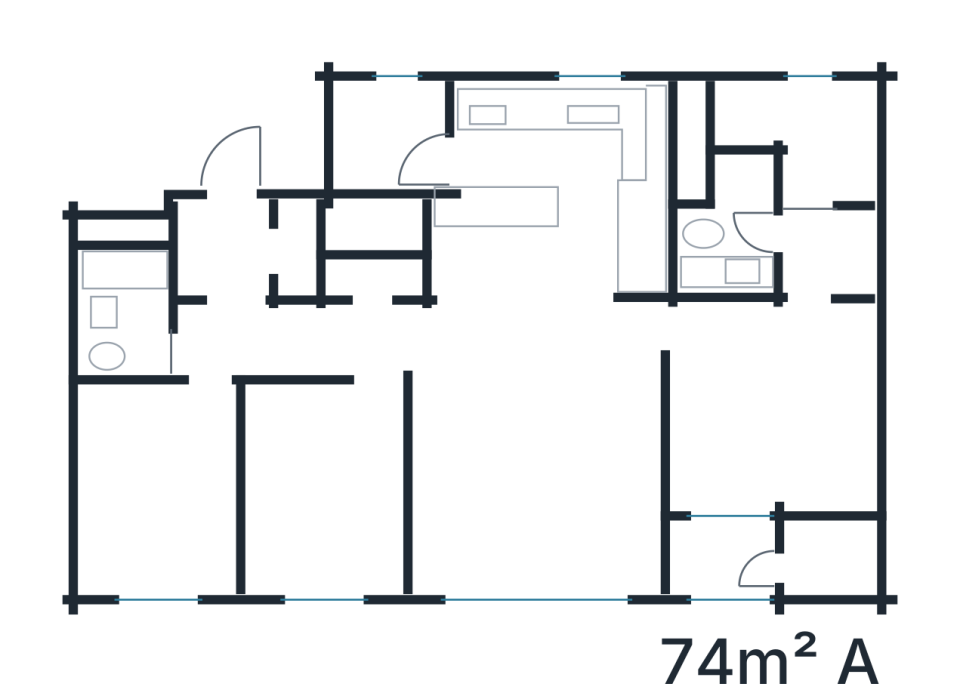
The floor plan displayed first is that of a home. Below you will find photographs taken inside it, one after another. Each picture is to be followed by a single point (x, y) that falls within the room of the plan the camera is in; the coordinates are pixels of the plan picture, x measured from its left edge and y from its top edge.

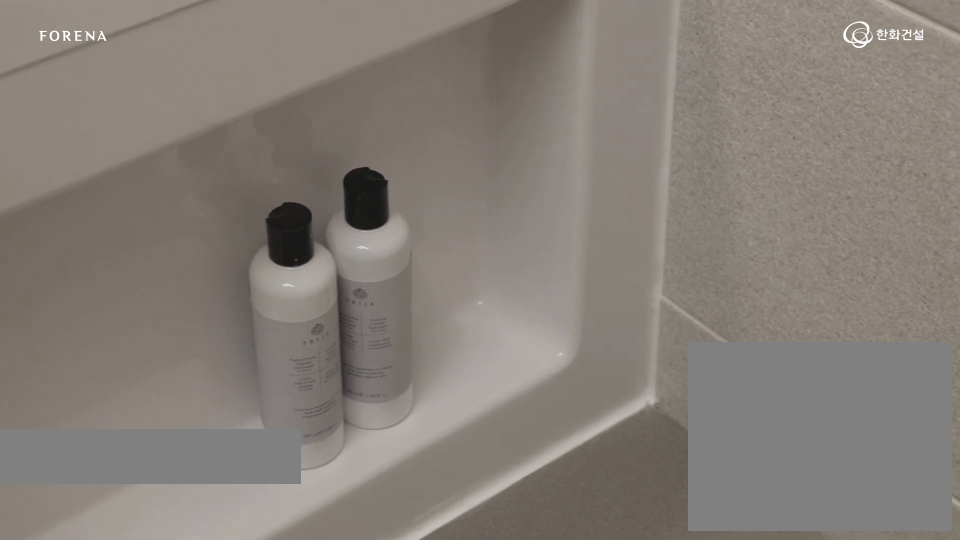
(161, 347)
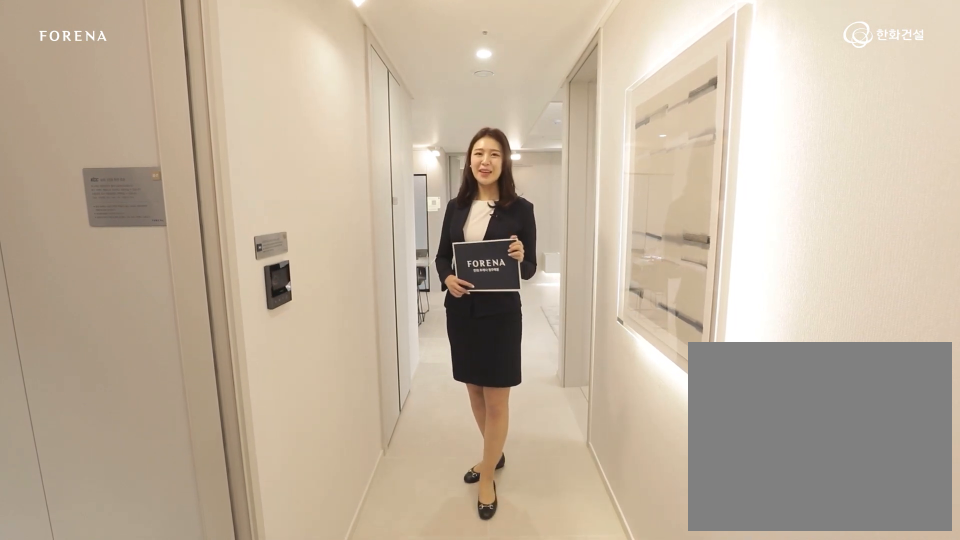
(342, 340)
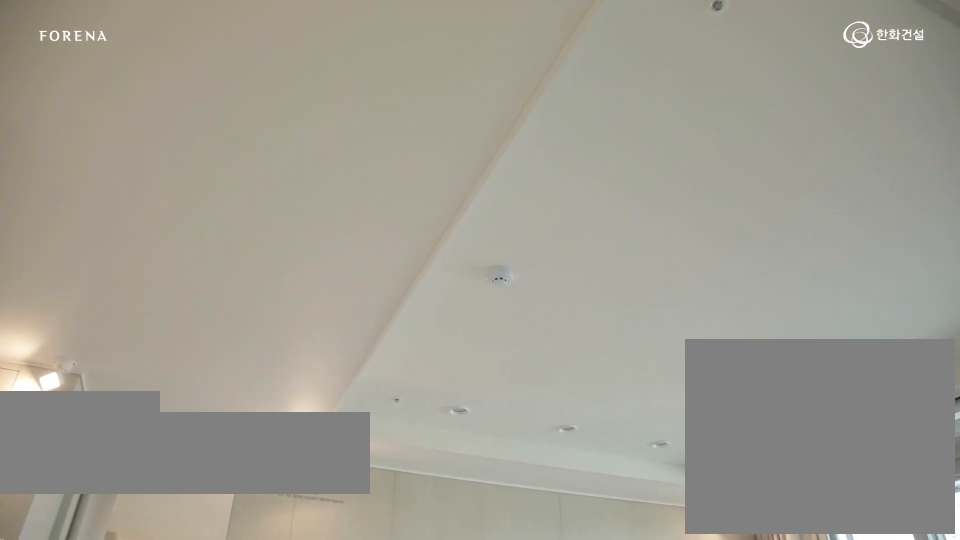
(544, 463)
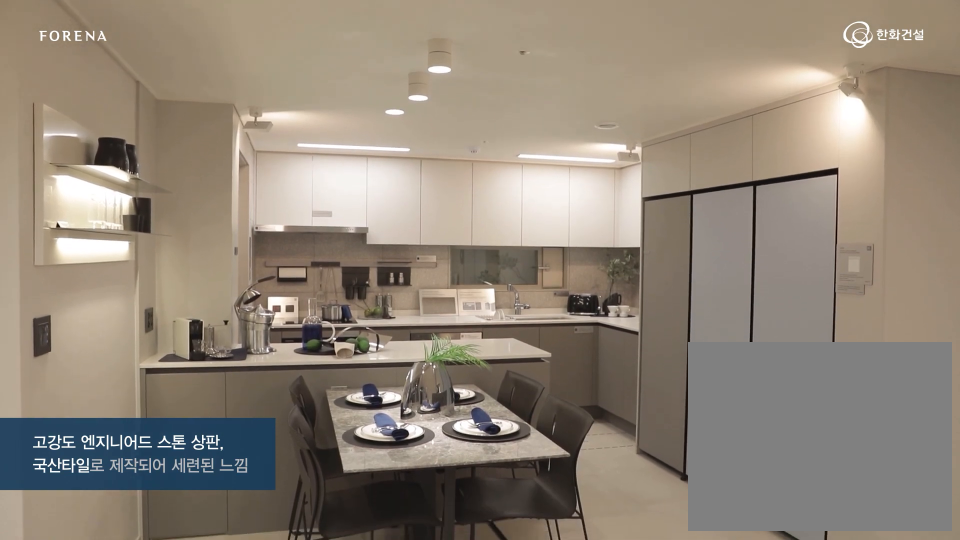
(527, 269)
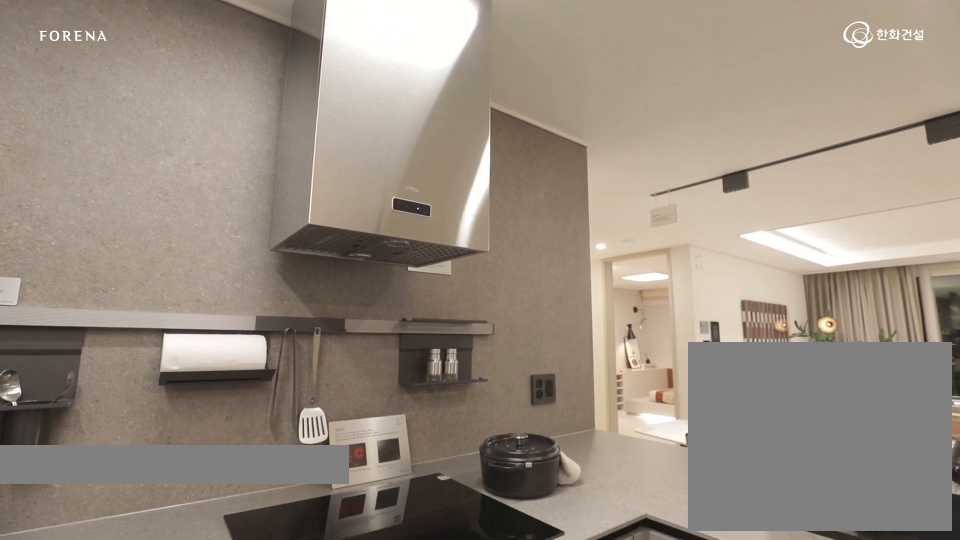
(527, 269)
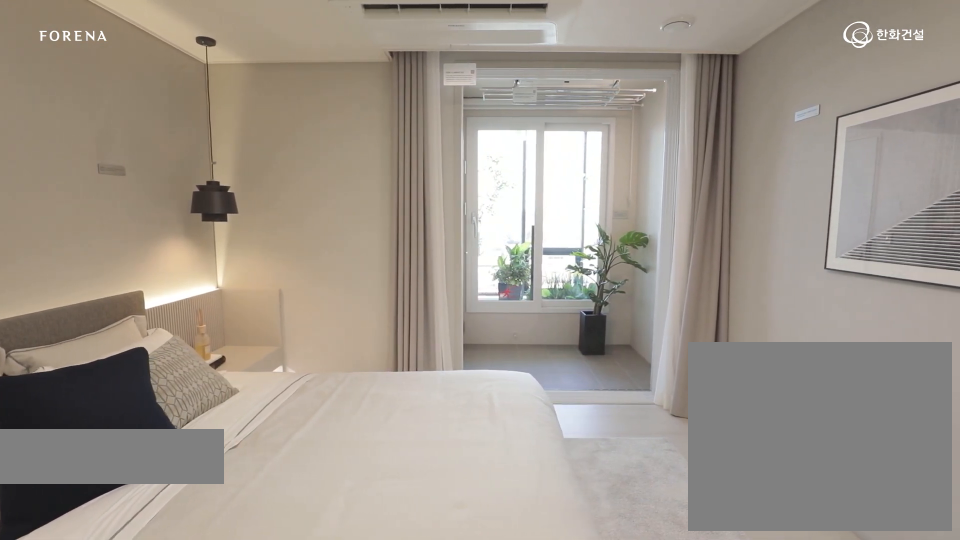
(775, 395)
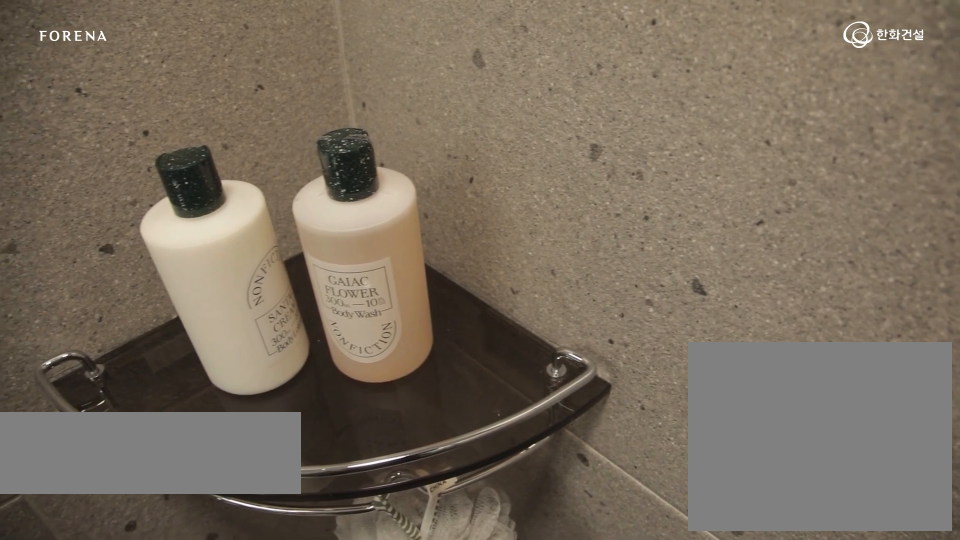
(762, 235)
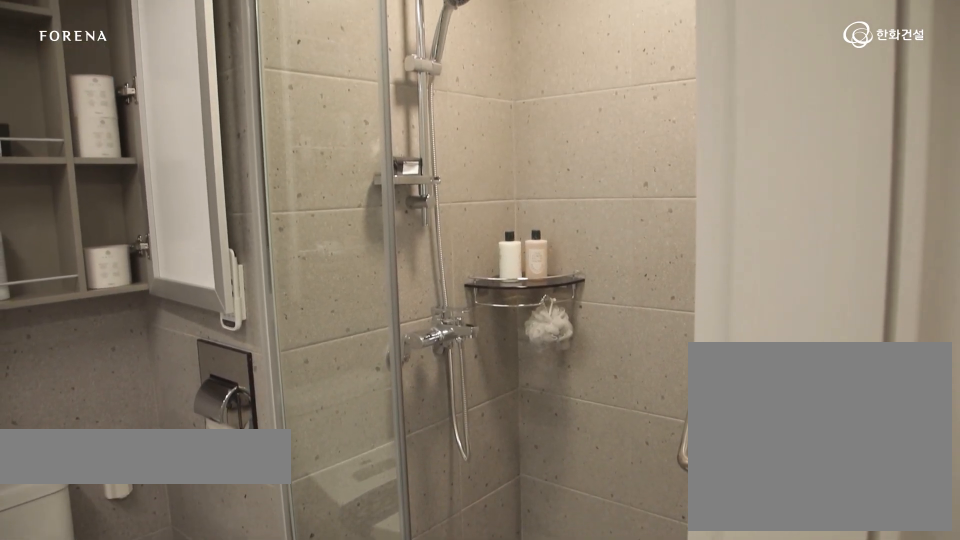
(762, 235)
